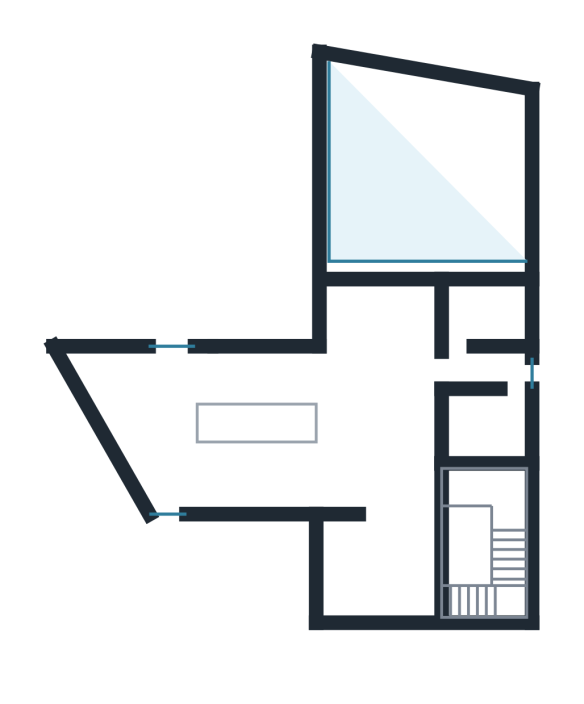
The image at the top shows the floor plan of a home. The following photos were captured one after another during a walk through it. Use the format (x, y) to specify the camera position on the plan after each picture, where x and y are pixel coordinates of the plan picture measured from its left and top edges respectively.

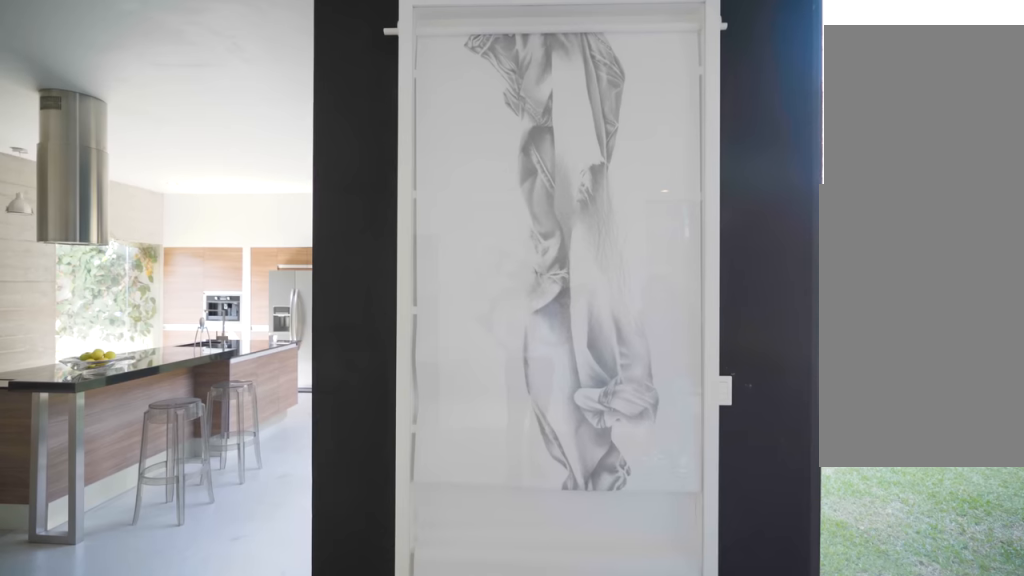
(402, 347)
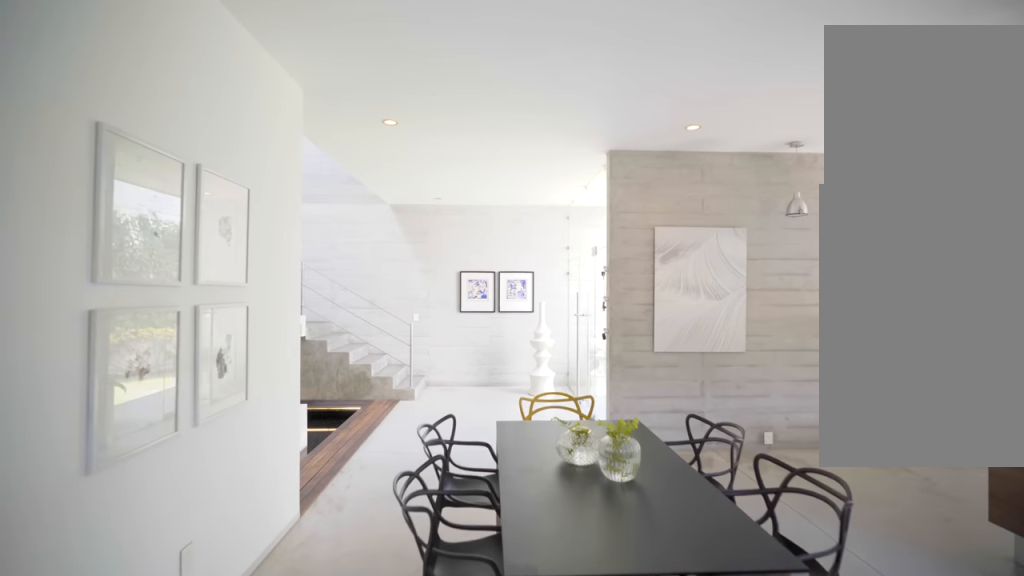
(370, 327)
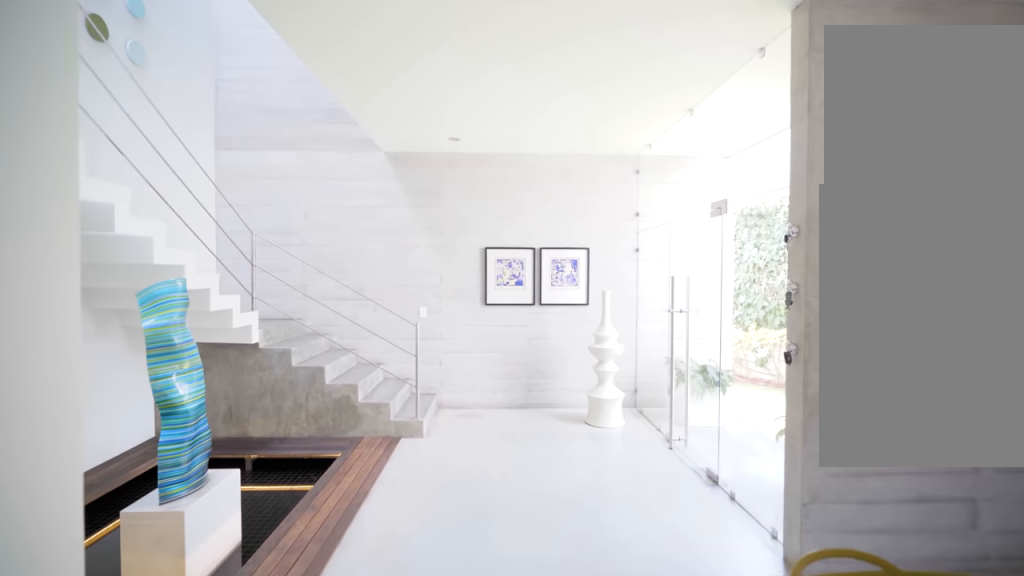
(400, 364)
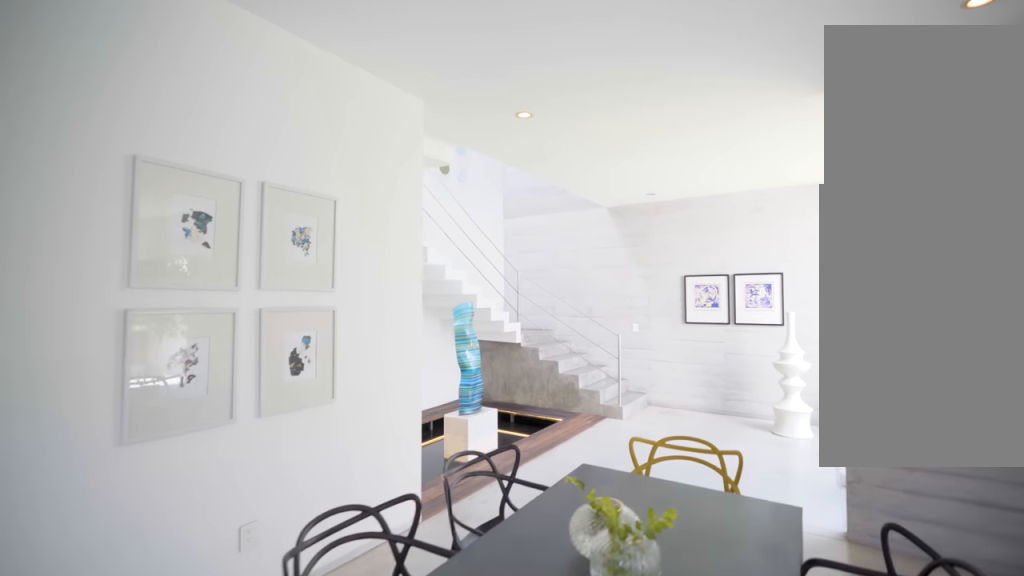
(409, 376)
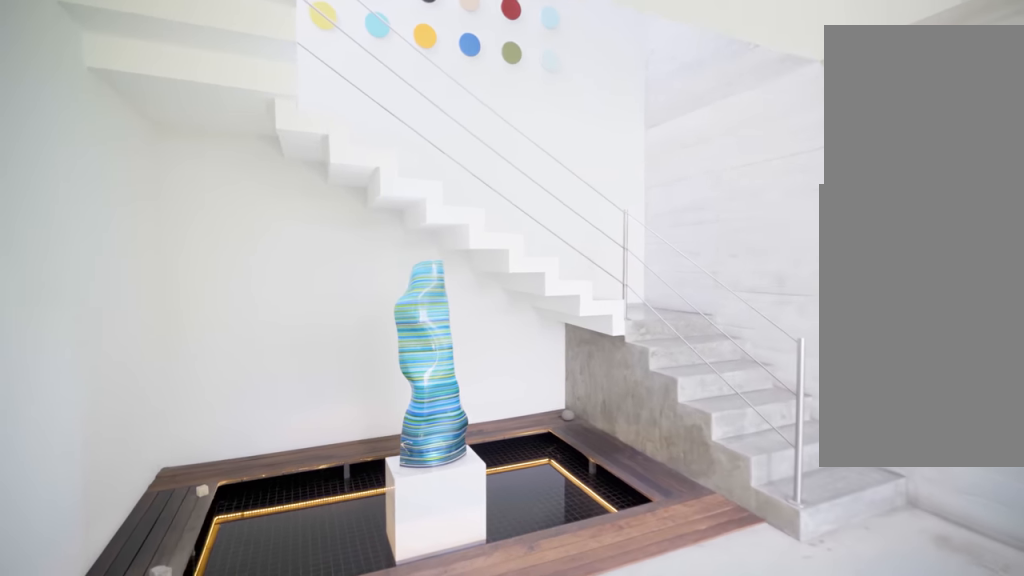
(345, 422)
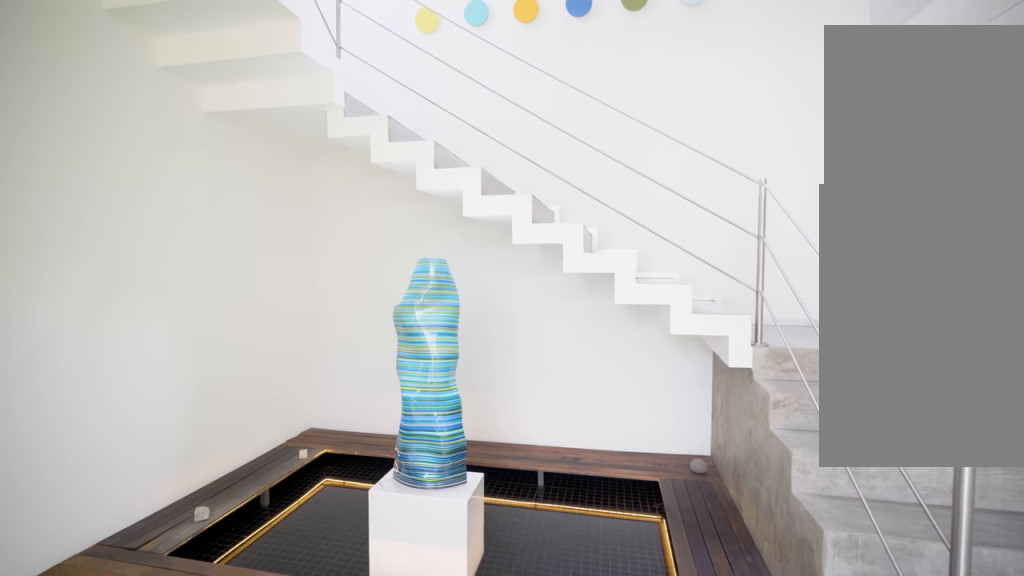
(381, 489)
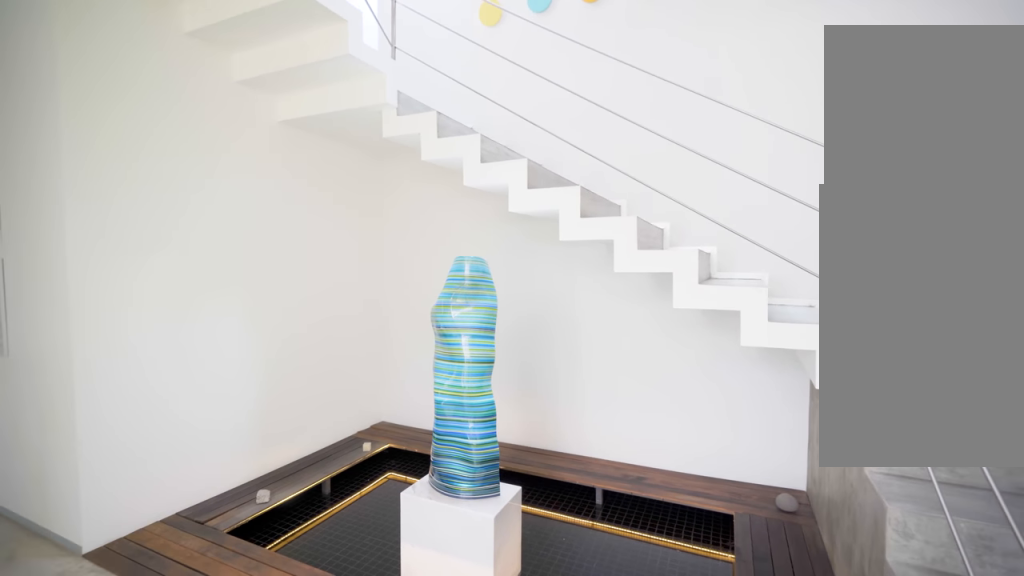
(381, 489)
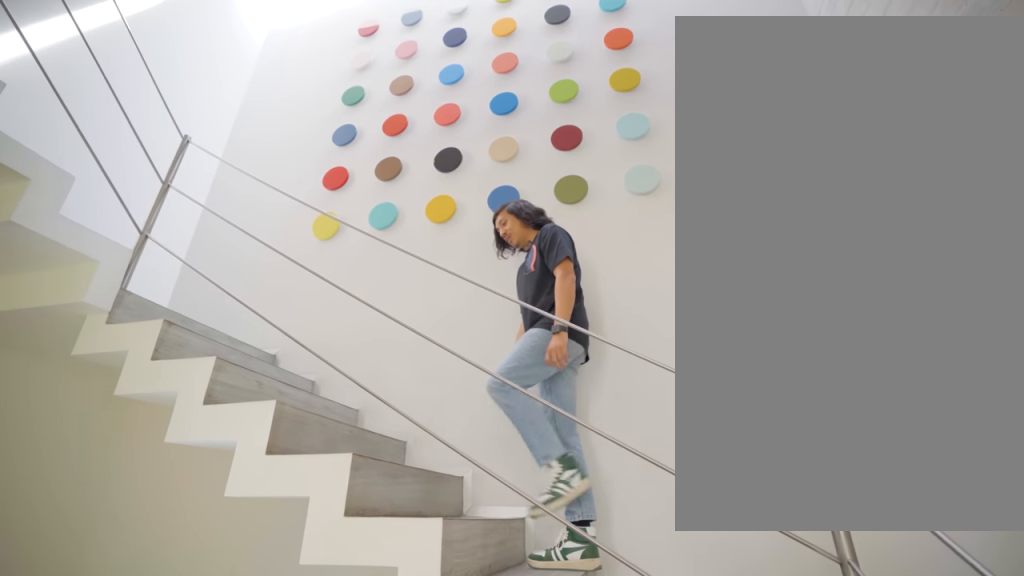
(413, 544)
